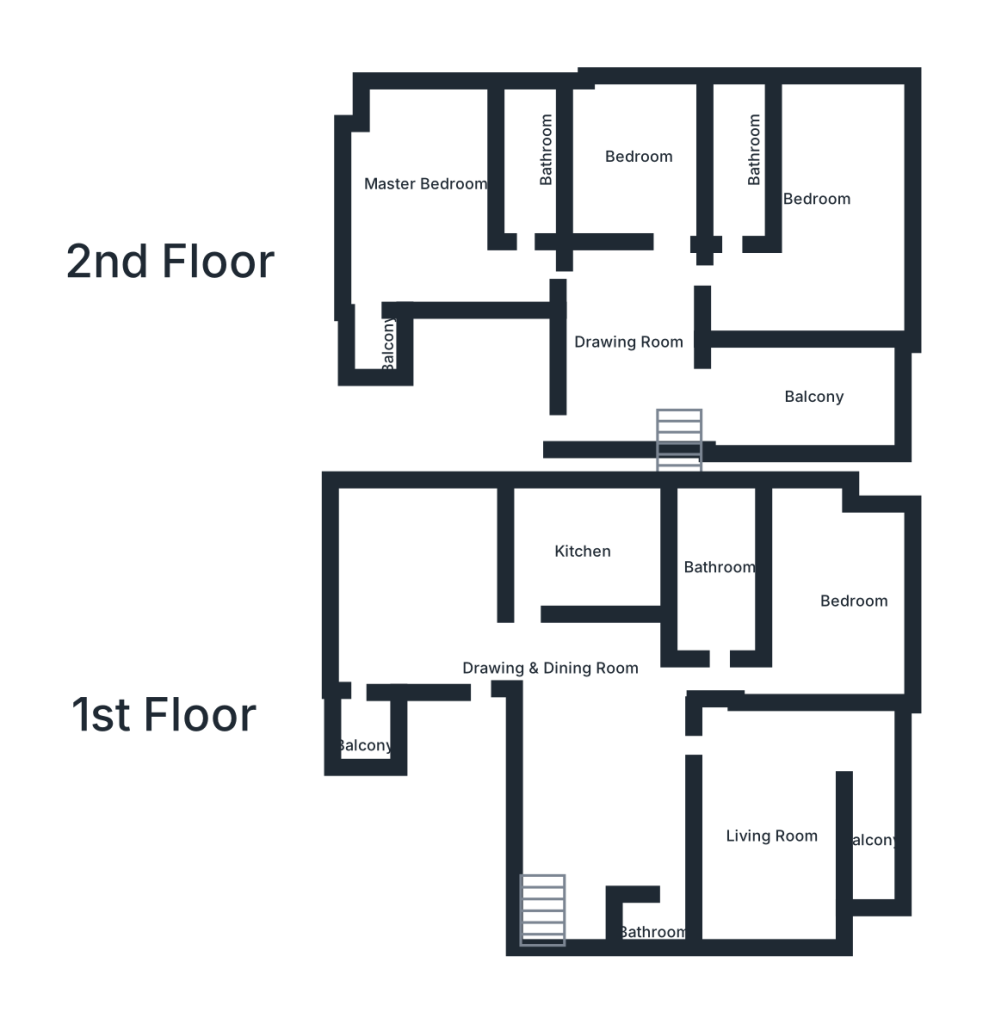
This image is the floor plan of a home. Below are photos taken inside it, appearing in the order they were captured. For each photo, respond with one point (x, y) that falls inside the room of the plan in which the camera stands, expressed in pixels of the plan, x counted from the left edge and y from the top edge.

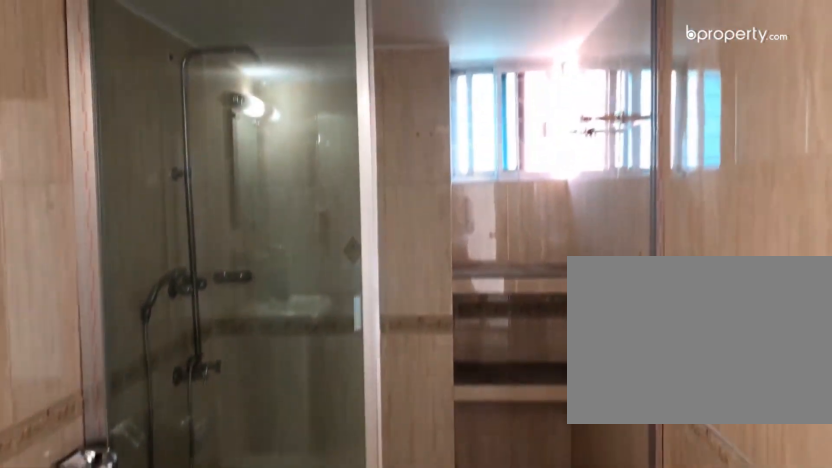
(717, 584)
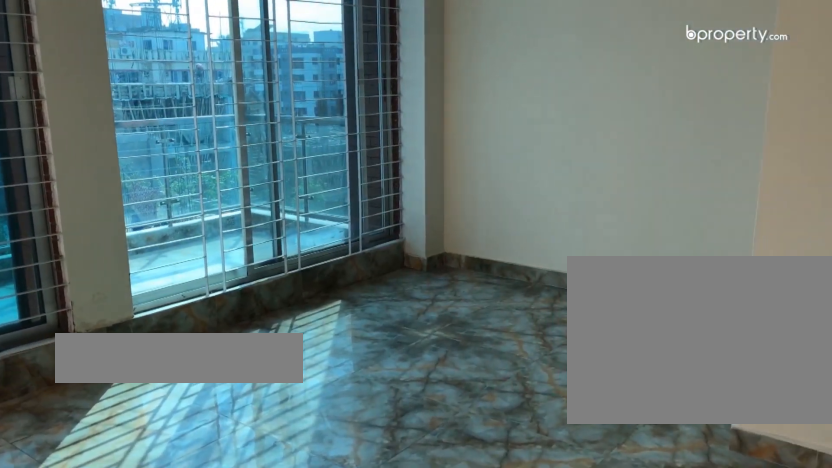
(777, 819)
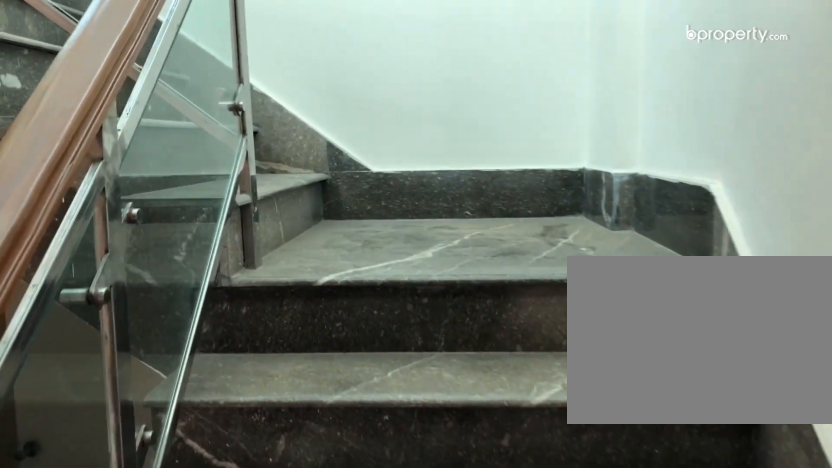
(546, 914)
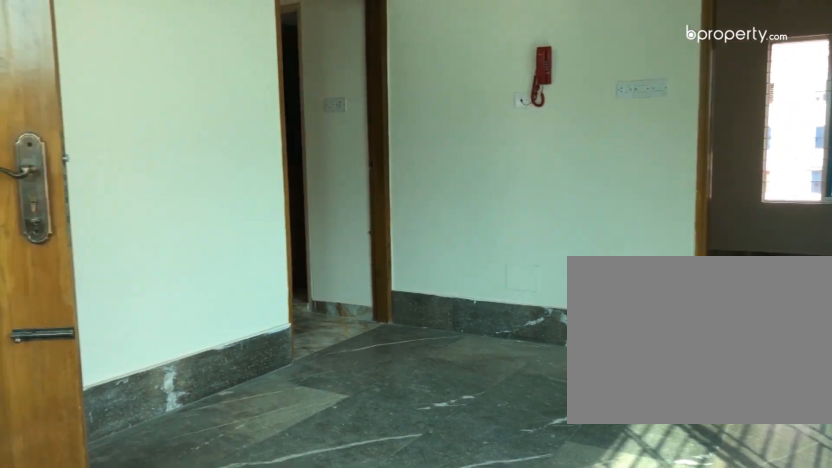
(640, 352)
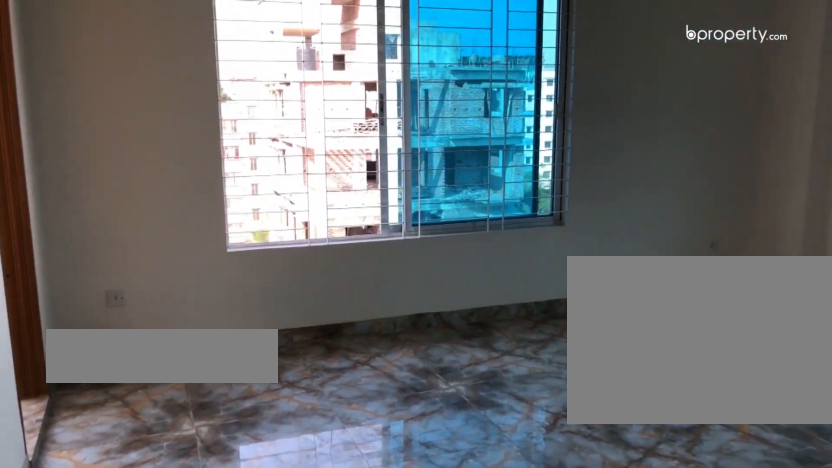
(431, 225)
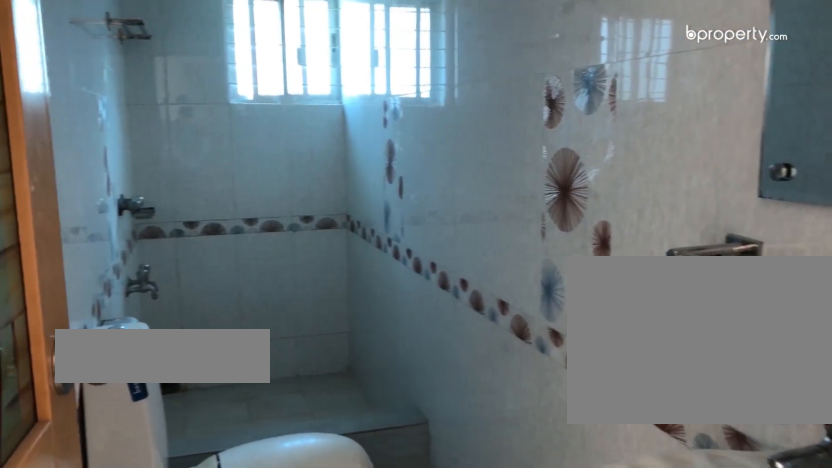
(530, 168)
